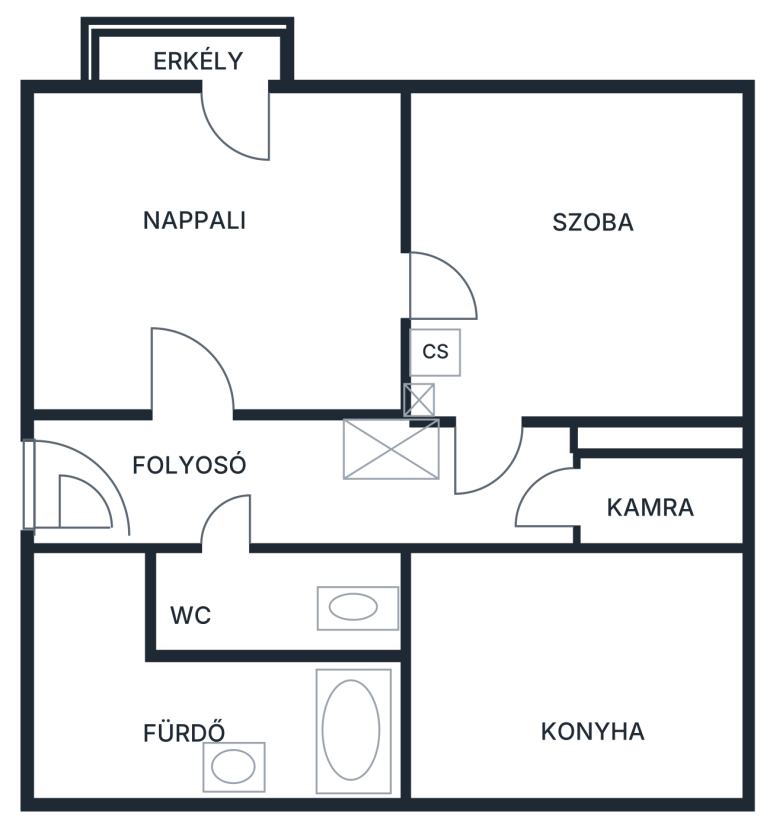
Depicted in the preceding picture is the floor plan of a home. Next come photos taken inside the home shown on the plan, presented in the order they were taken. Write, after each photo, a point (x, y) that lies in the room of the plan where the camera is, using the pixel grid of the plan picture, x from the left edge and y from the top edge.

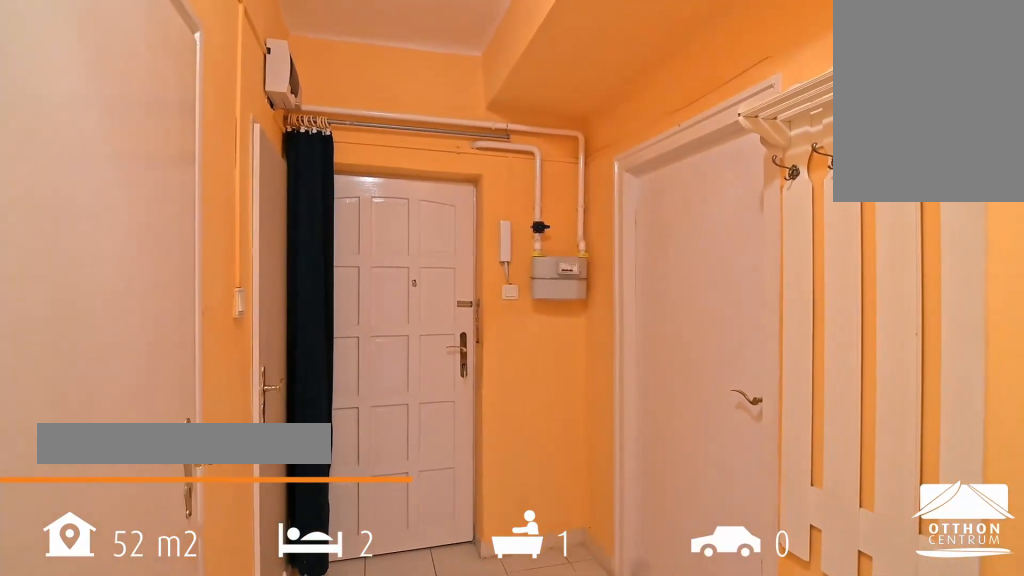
(81, 483)
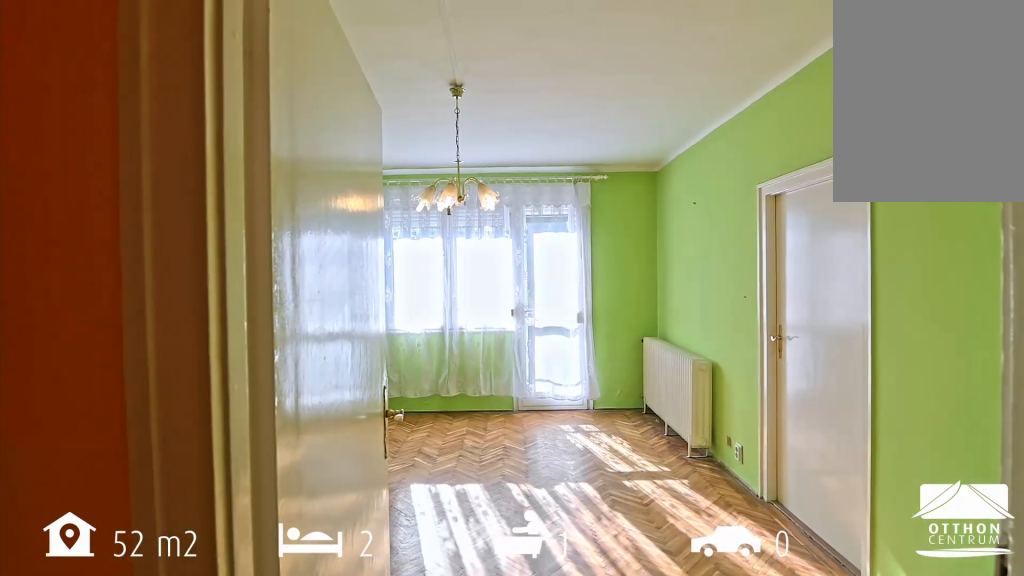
(237, 269)
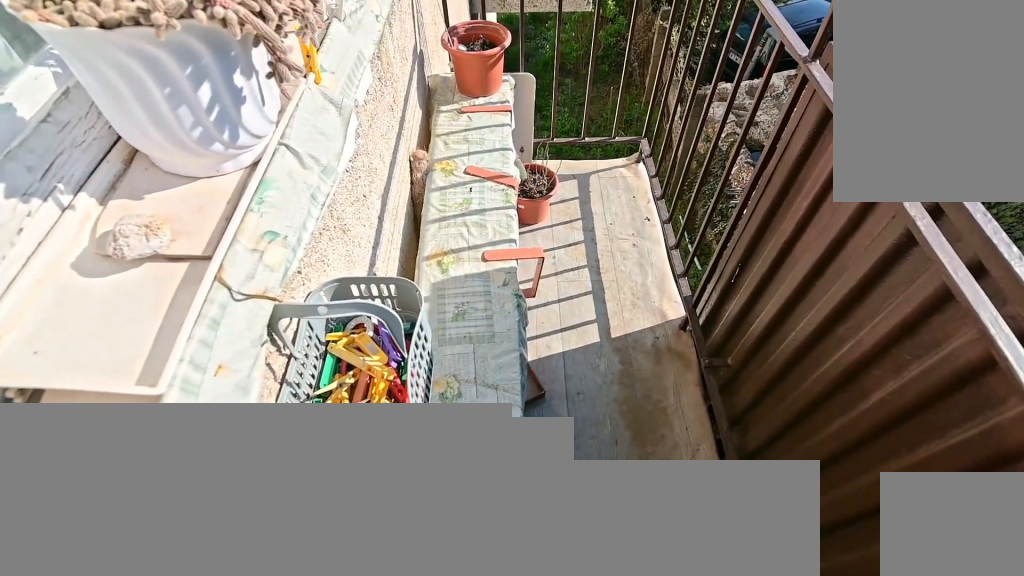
(205, 57)
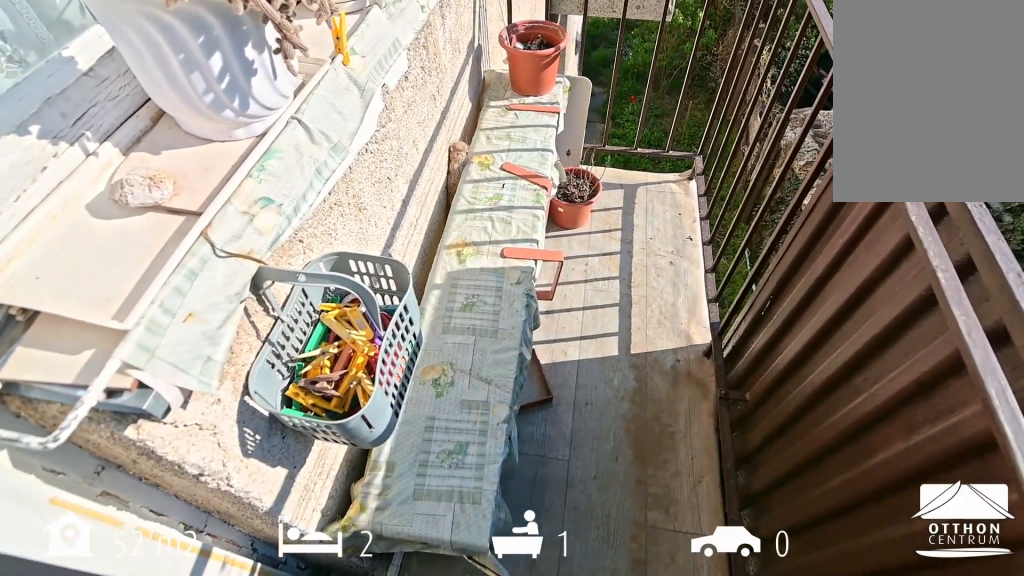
(205, 56)
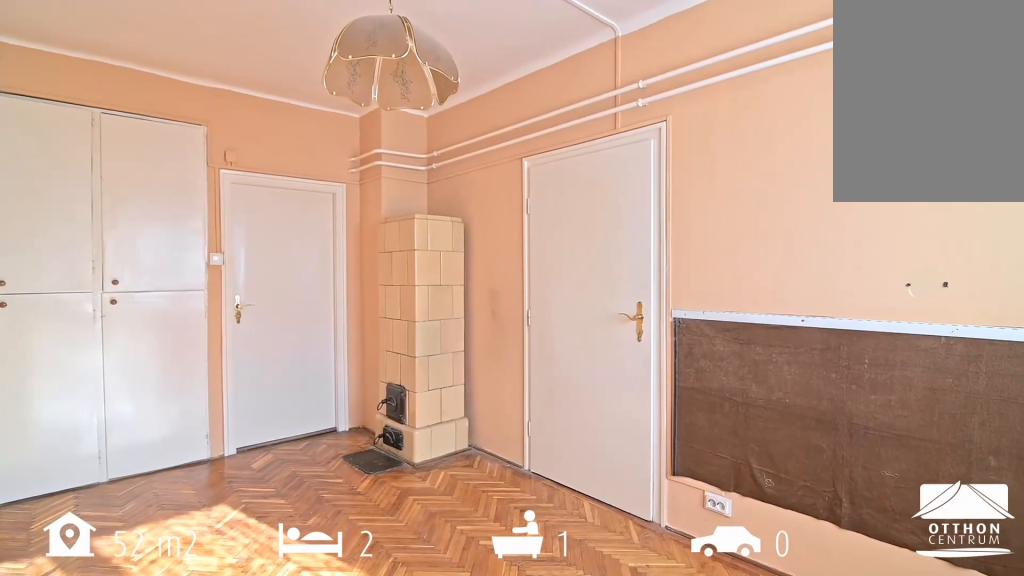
(598, 278)
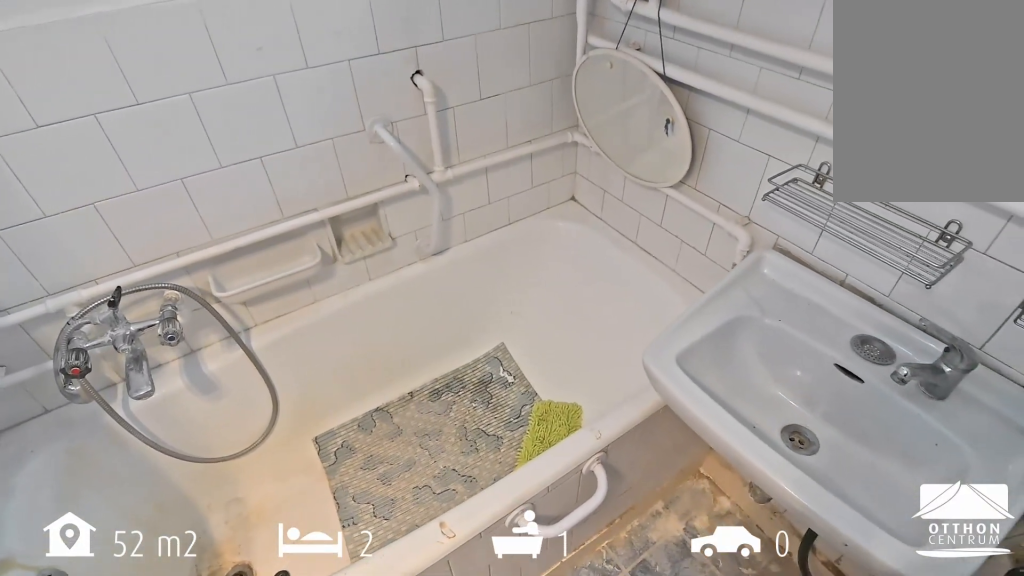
(106, 721)
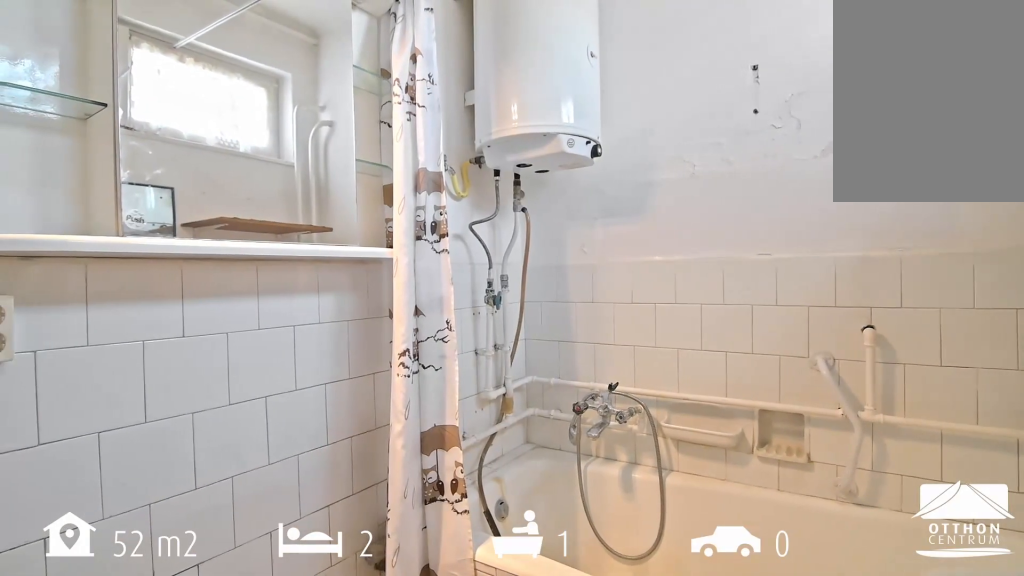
(106, 721)
